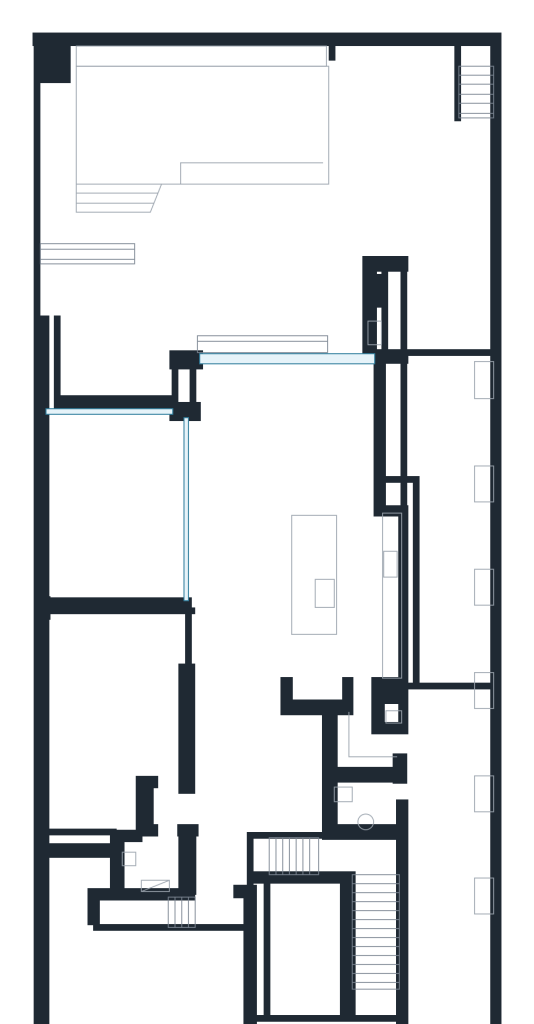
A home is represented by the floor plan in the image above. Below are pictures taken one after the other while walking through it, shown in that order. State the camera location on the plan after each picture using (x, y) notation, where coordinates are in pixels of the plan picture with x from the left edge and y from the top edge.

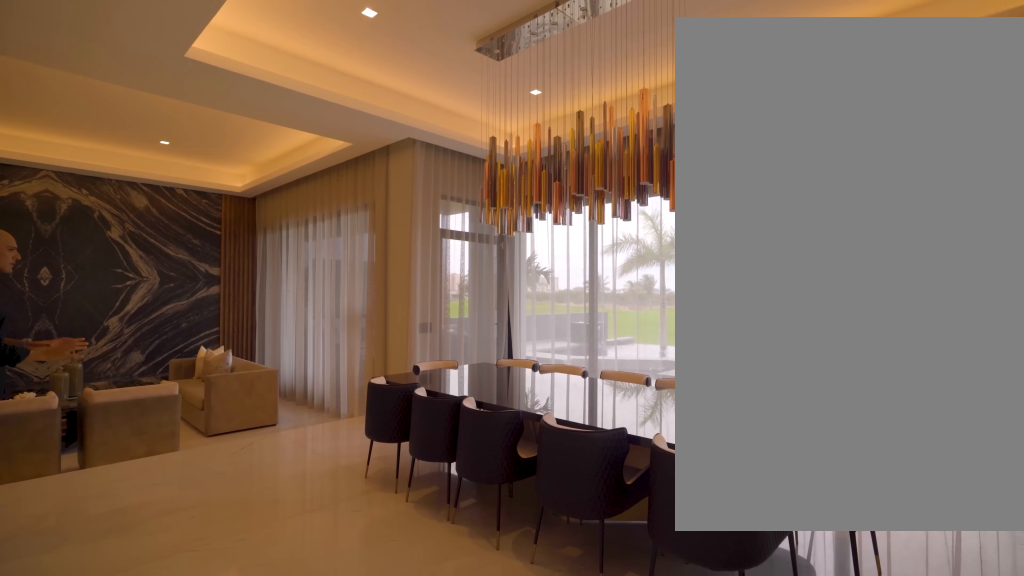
(317, 491)
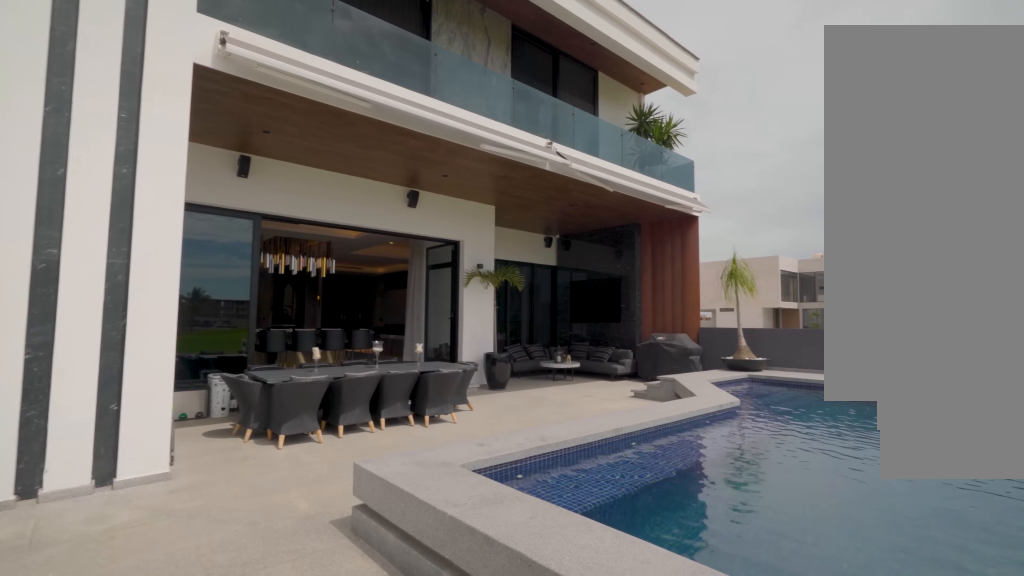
(368, 130)
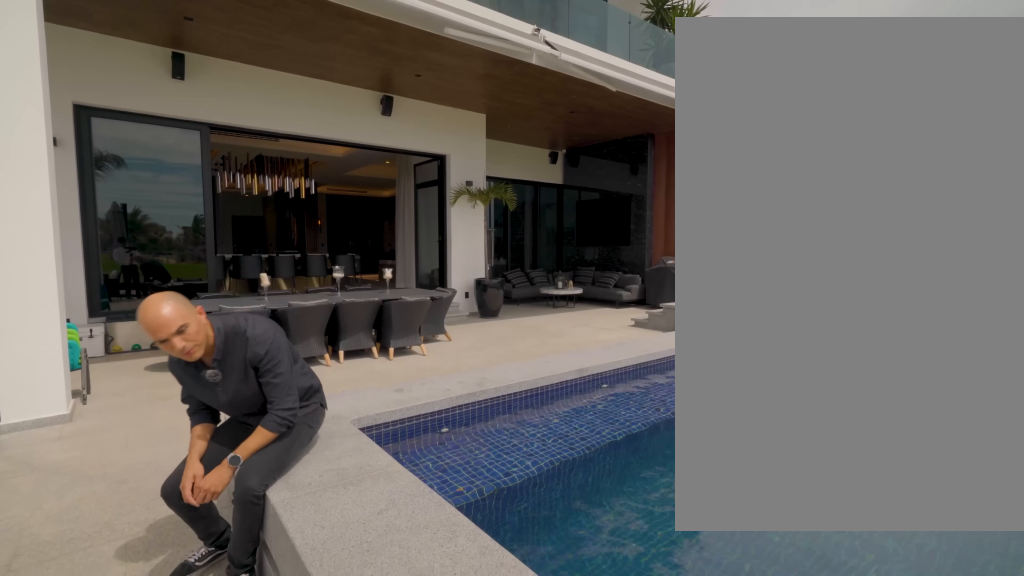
(369, 130)
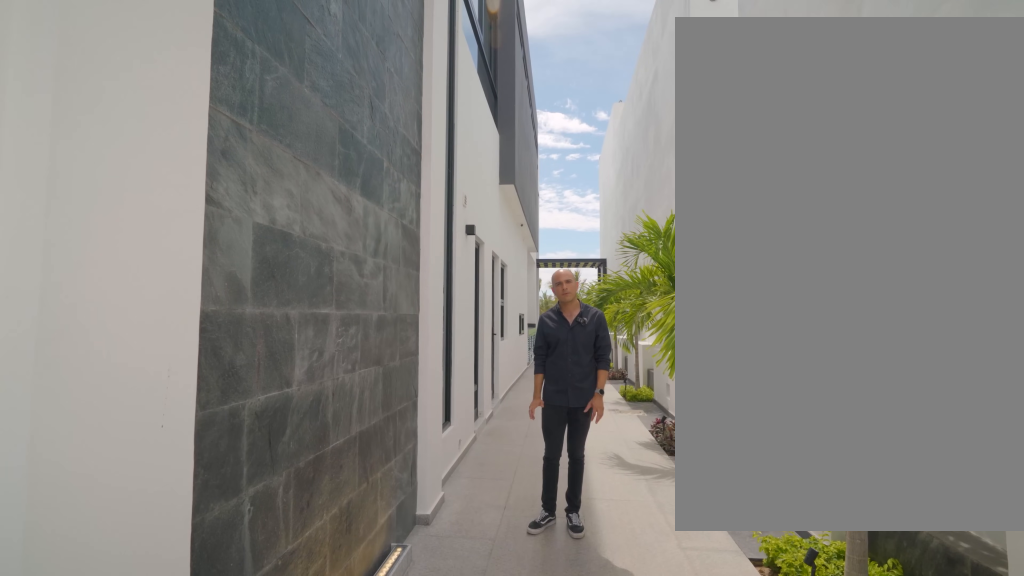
(455, 996)
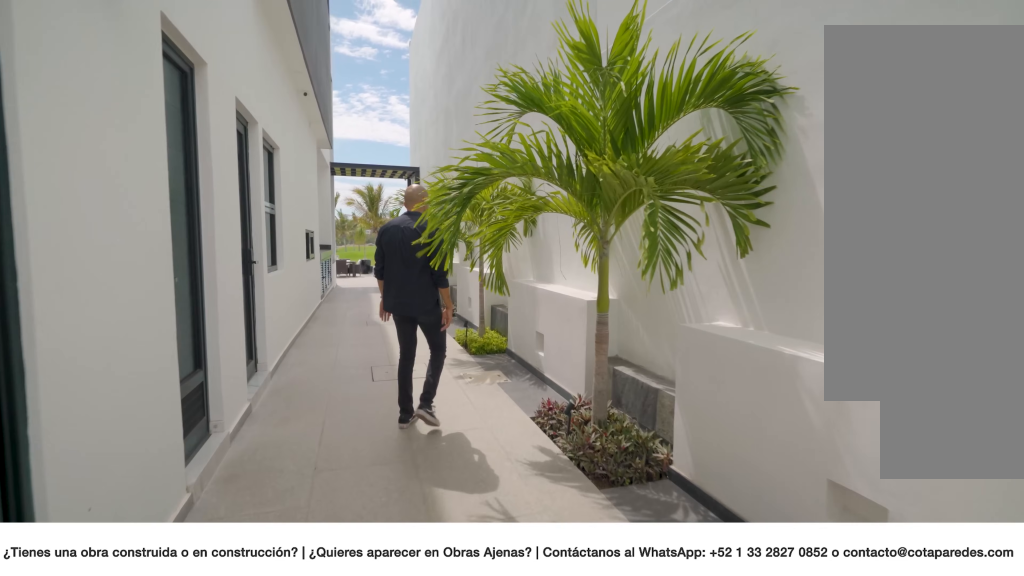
(444, 889)
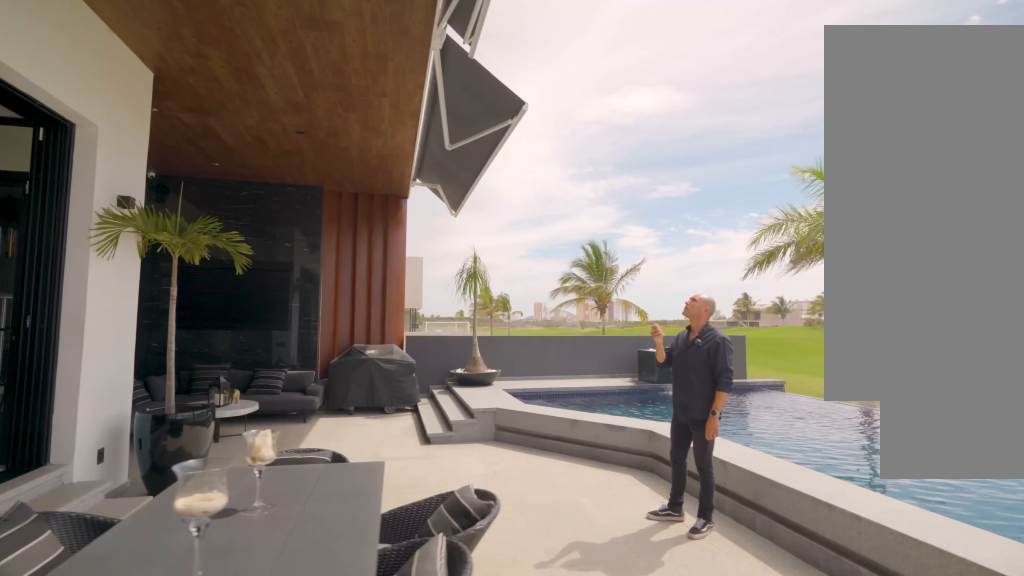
(349, 264)
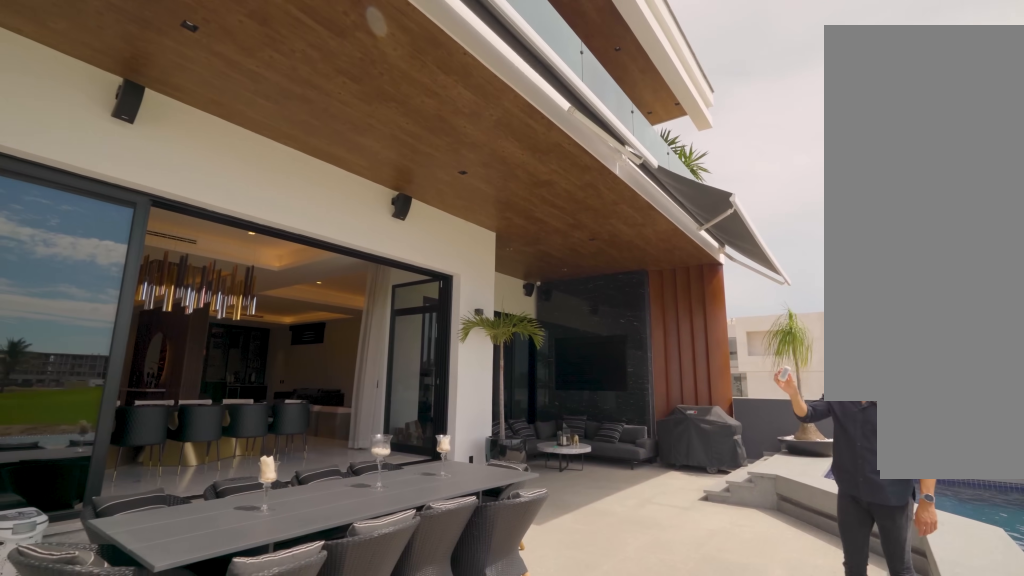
(349, 264)
